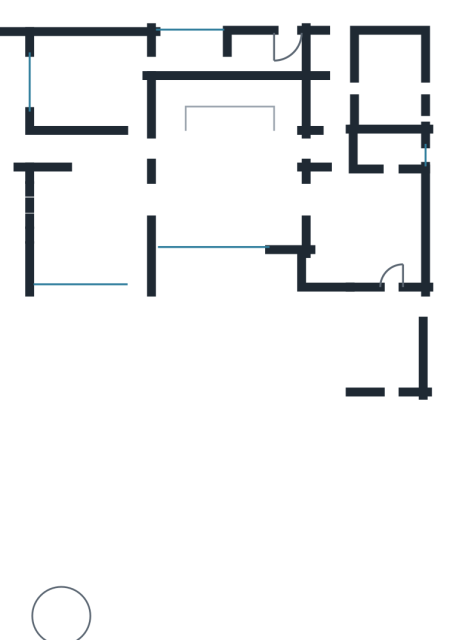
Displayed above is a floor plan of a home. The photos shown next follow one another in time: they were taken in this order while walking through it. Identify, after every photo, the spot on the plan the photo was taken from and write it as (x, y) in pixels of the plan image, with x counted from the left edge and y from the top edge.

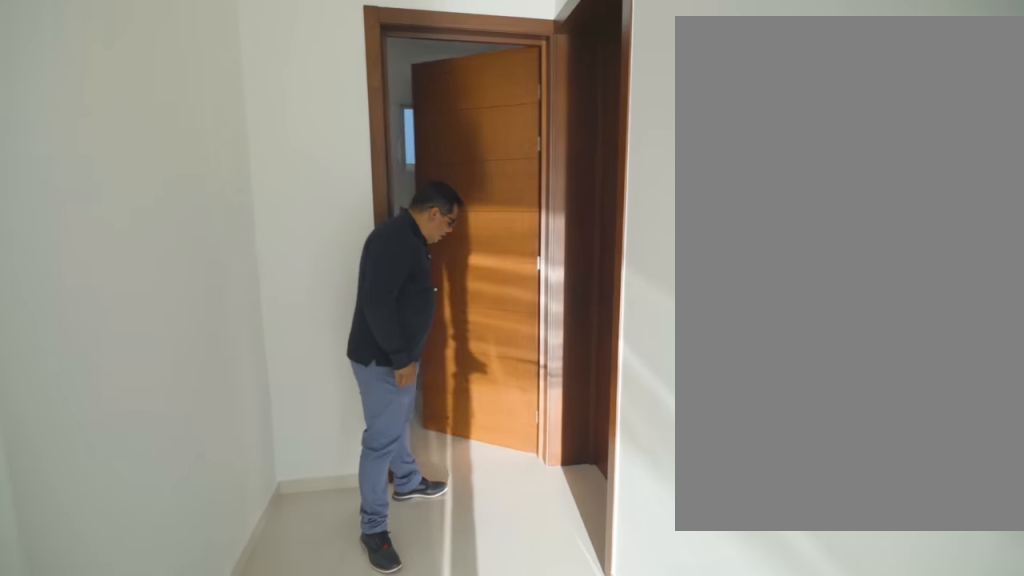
(334, 127)
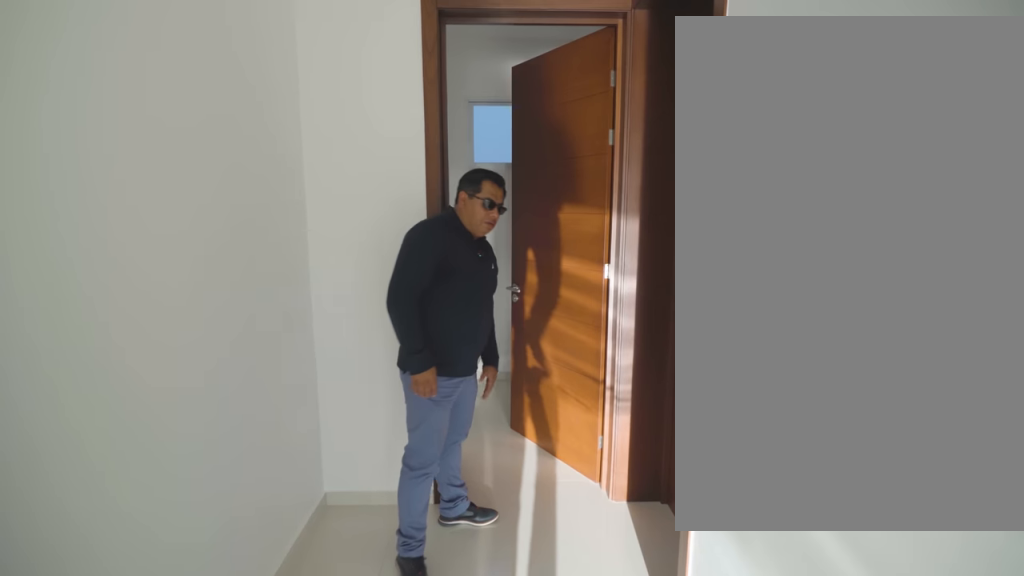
(333, 123)
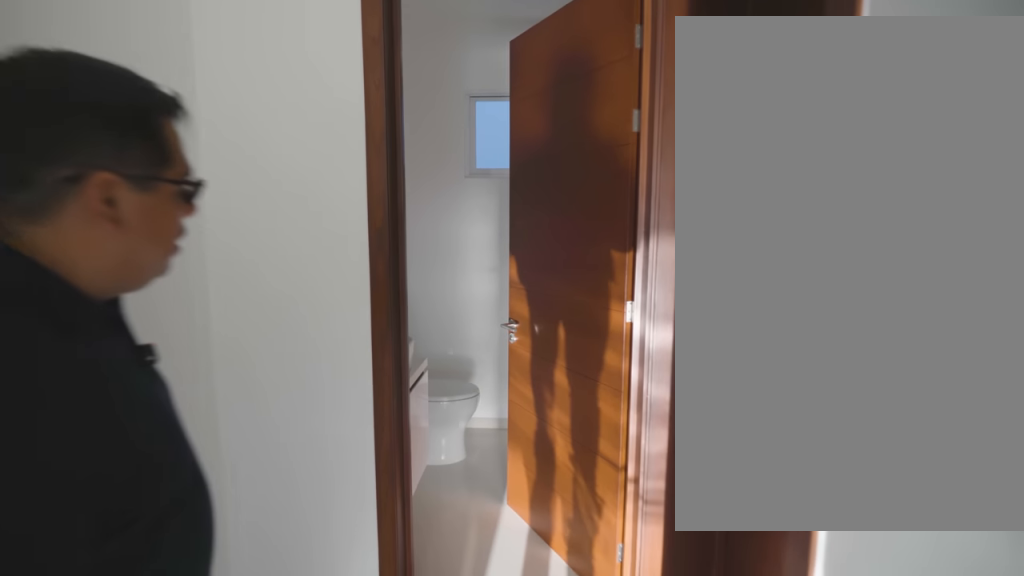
(336, 88)
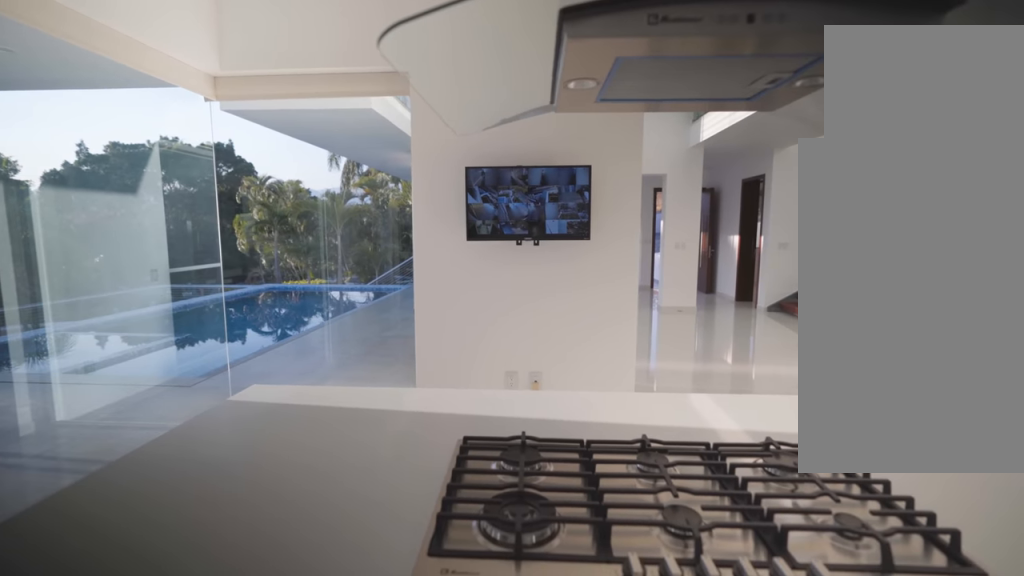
(389, 231)
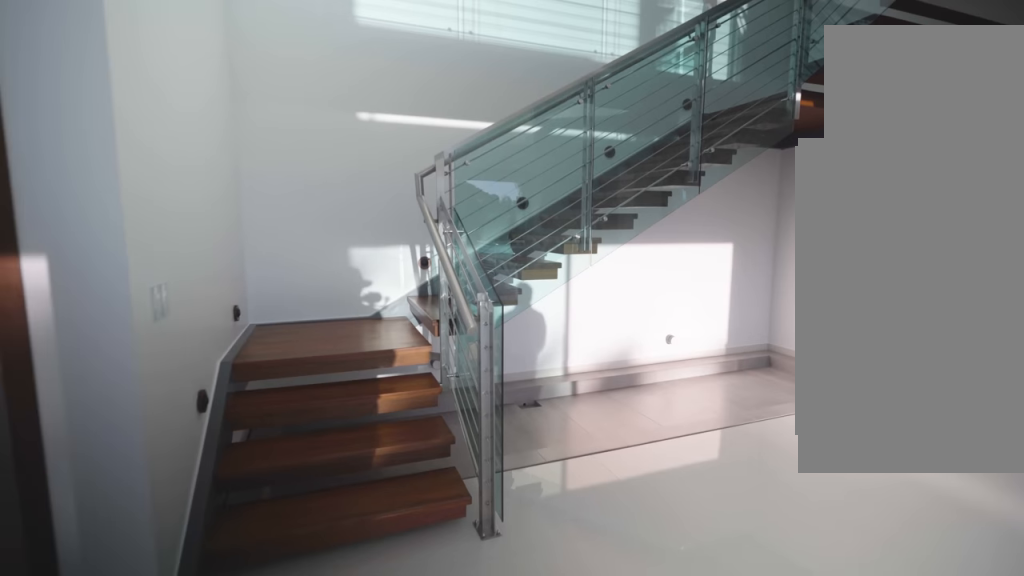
(172, 145)
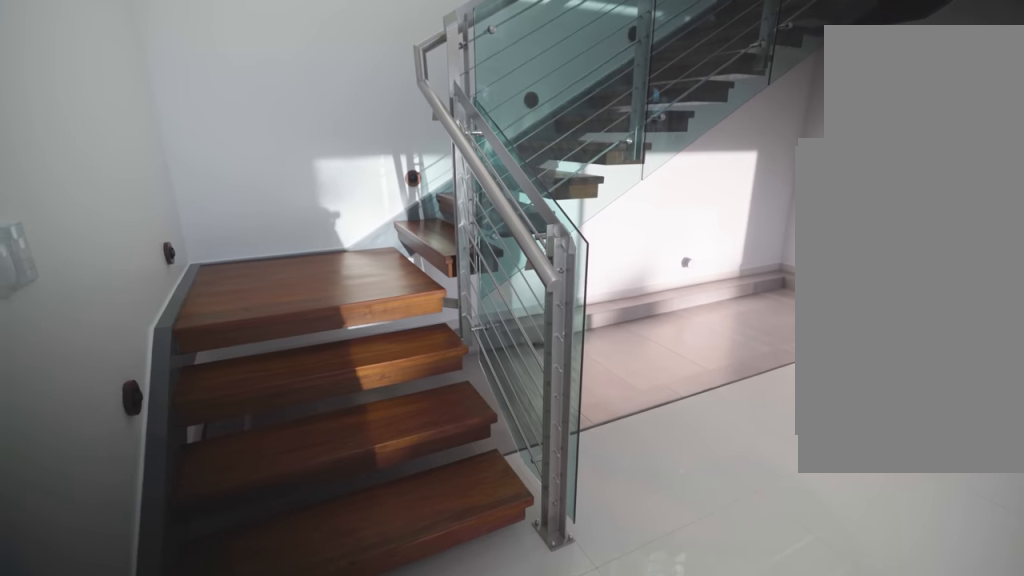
(173, 131)
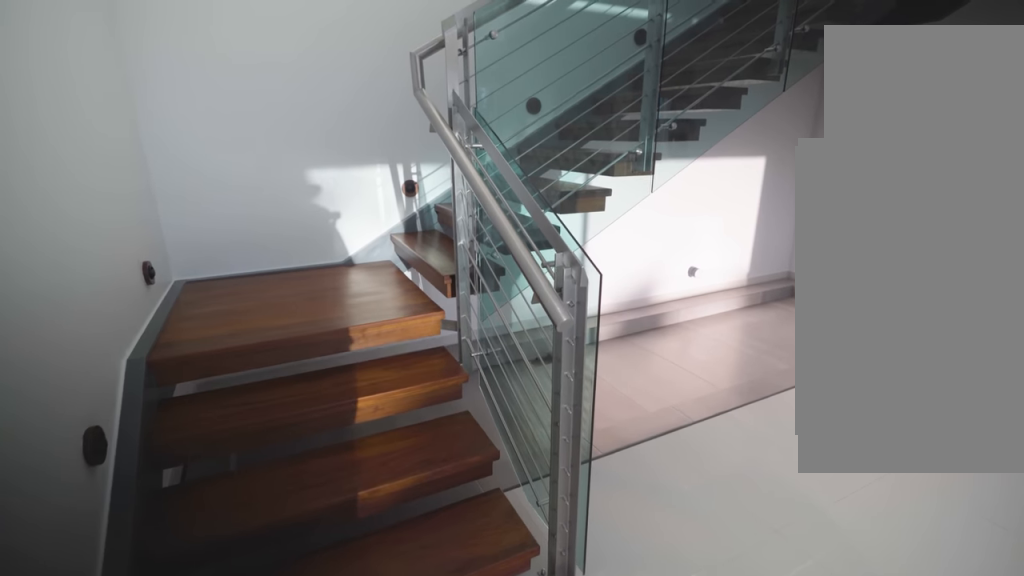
(173, 131)
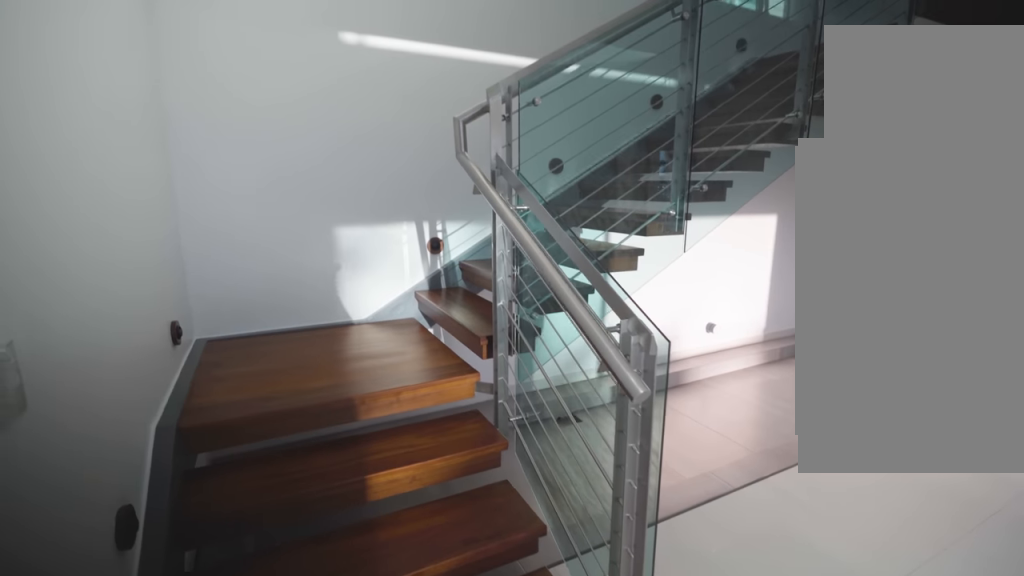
(172, 131)
